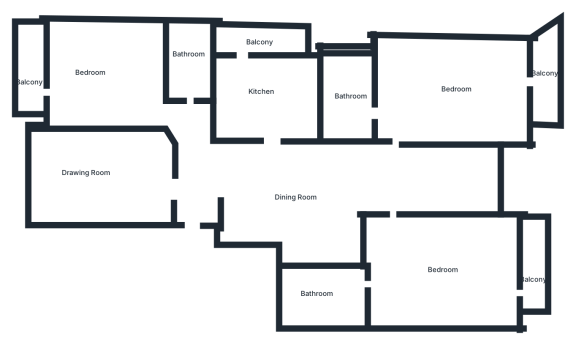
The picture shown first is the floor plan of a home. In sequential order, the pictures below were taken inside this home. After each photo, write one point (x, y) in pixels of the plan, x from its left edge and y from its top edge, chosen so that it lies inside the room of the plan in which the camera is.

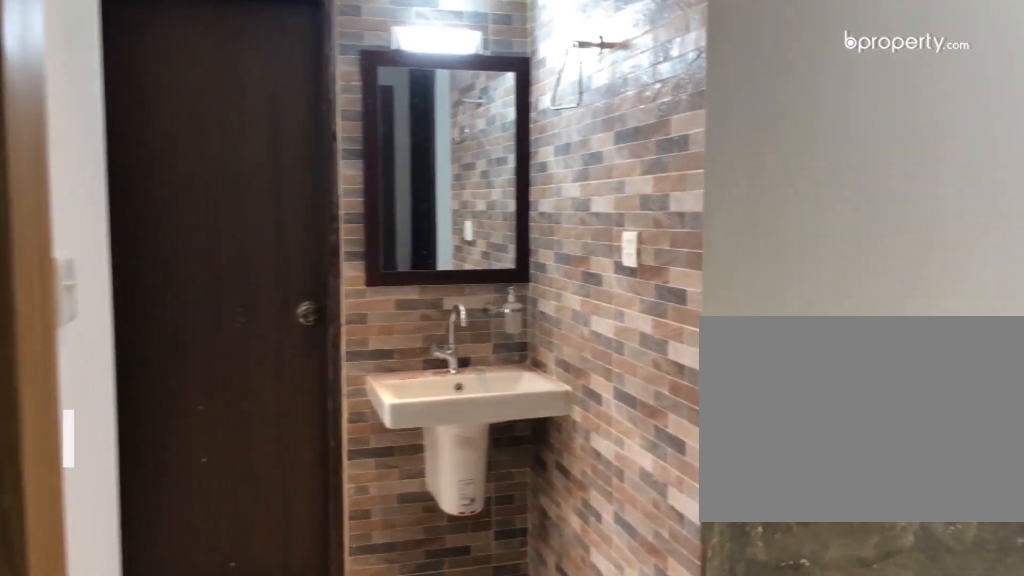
(192, 187)
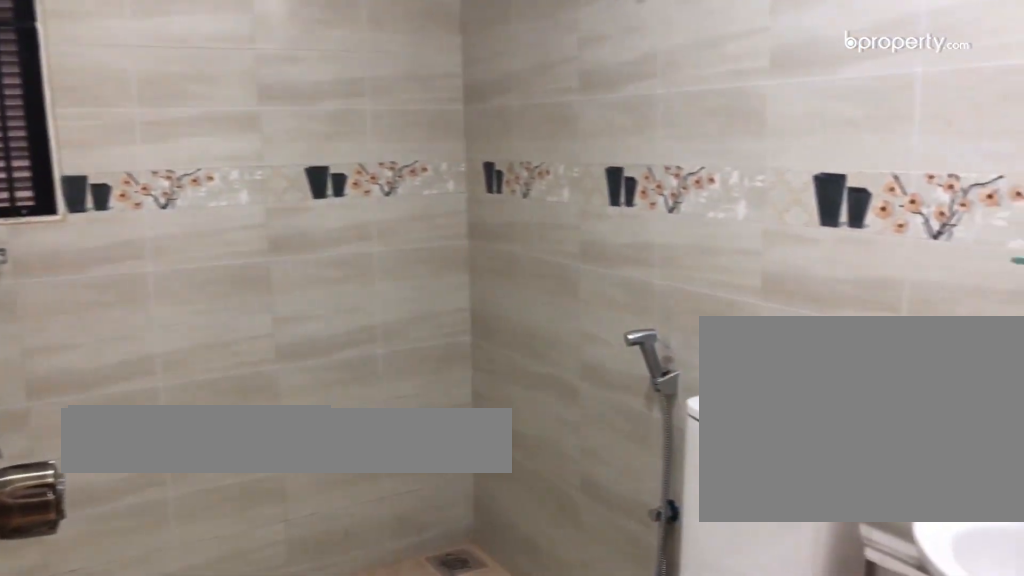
(192, 70)
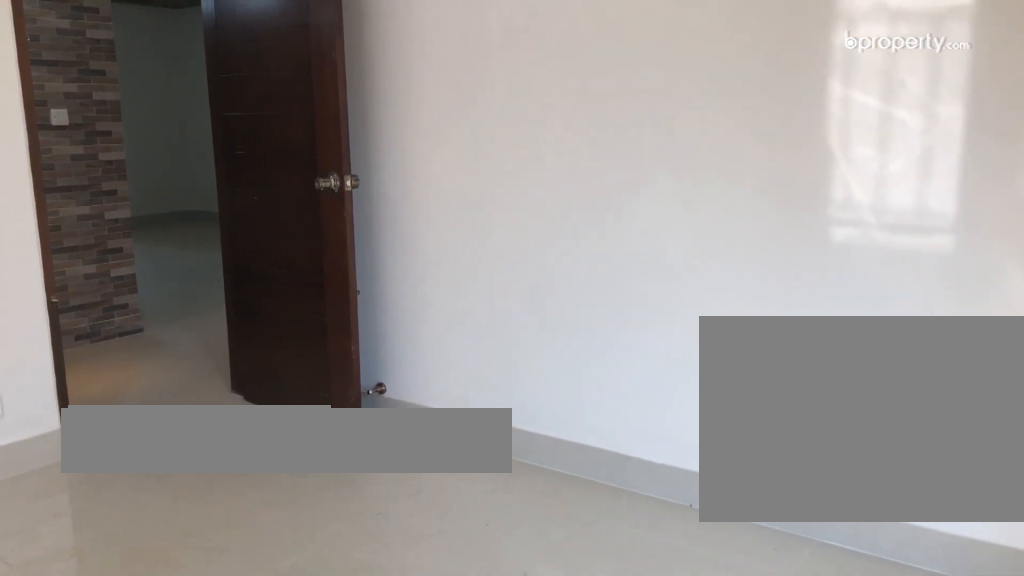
(106, 83)
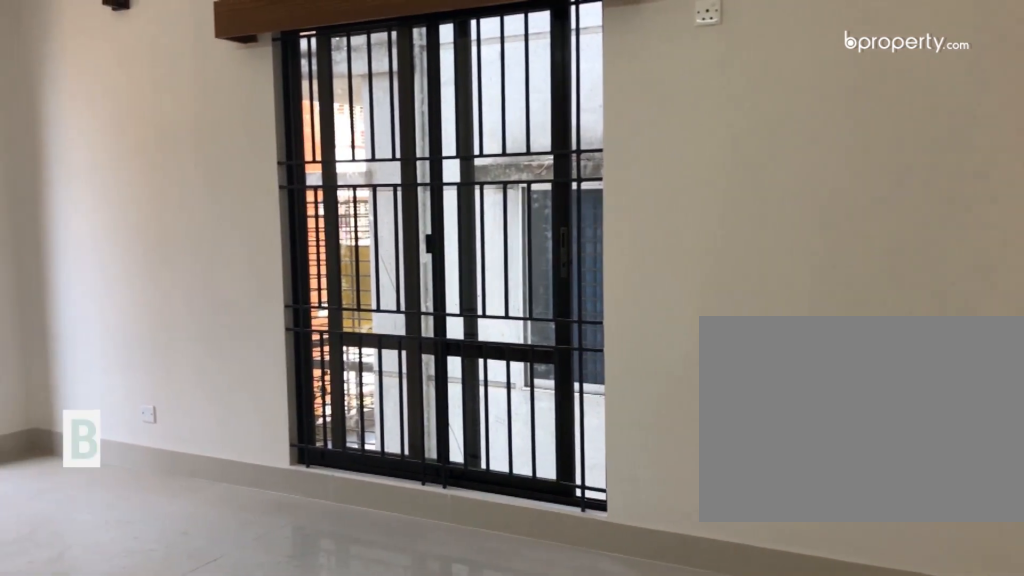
(447, 267)
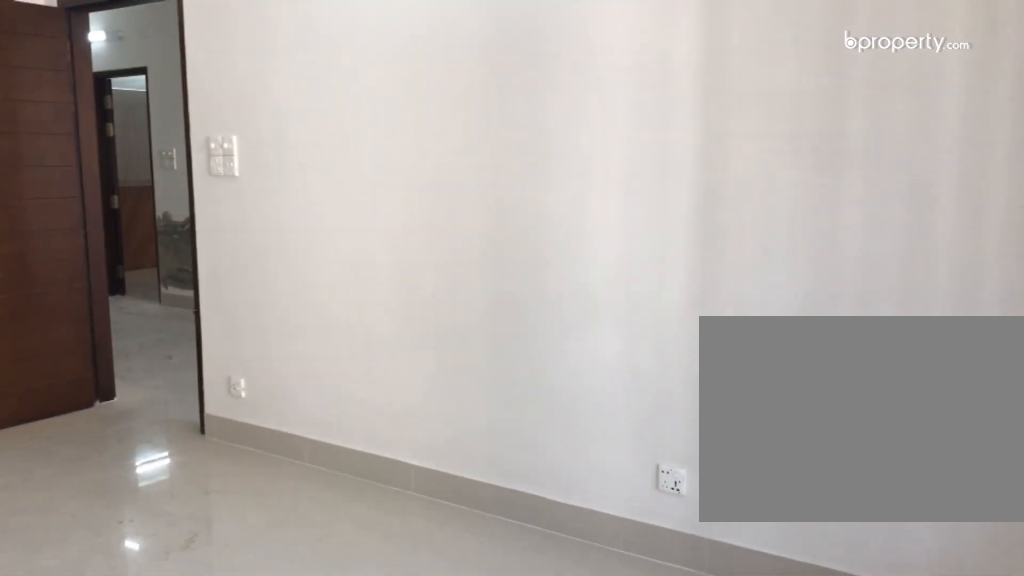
(440, 267)
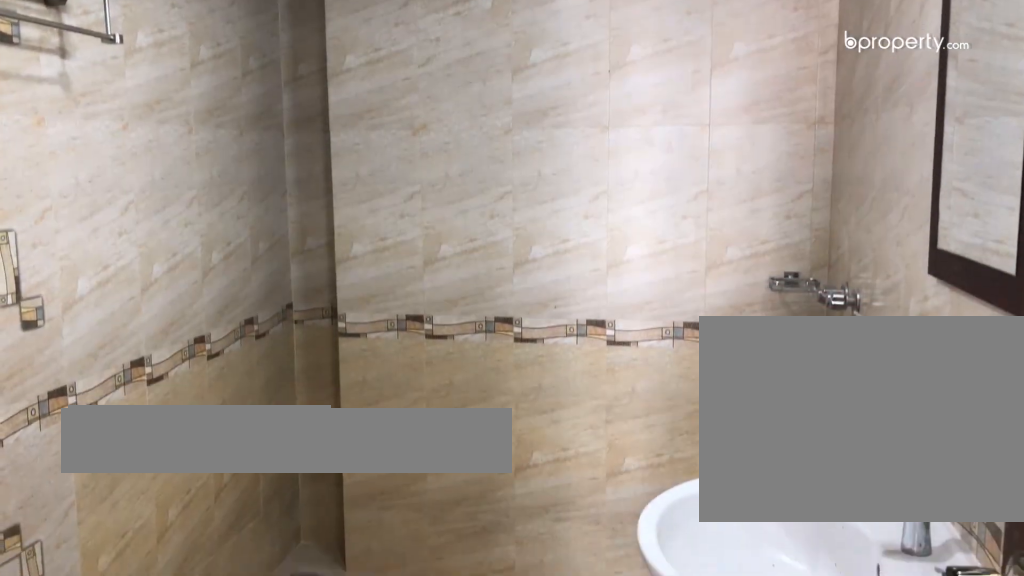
(325, 296)
